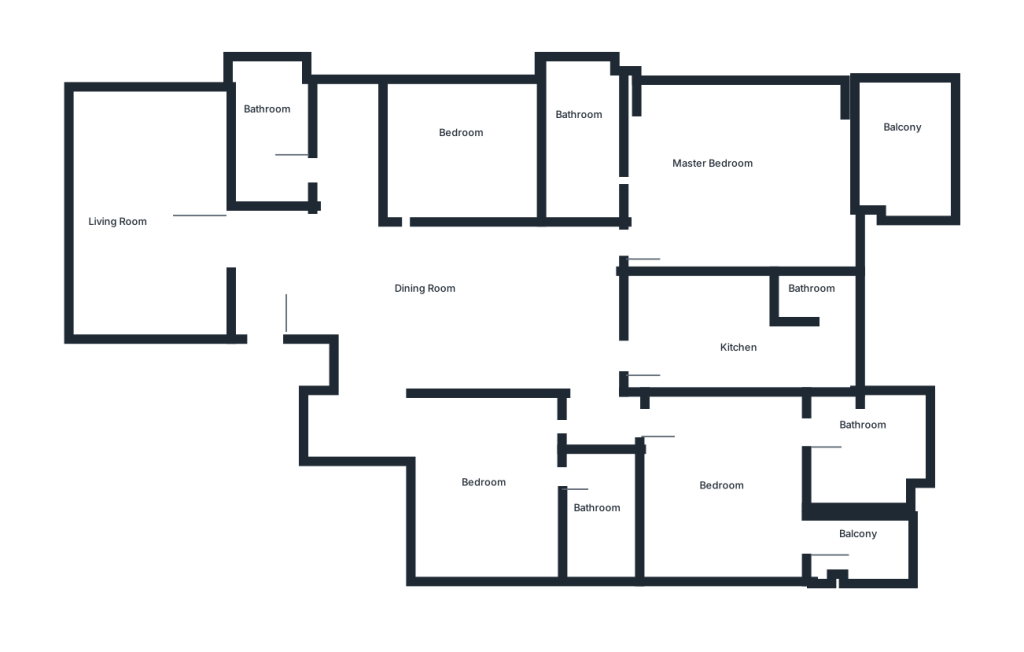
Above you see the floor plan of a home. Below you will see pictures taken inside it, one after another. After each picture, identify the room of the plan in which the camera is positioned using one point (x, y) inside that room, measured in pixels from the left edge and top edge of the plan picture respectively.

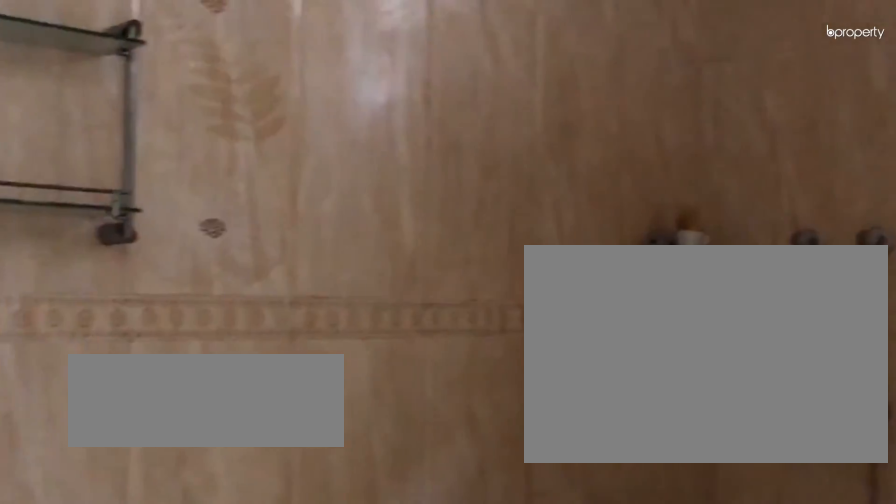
(573, 137)
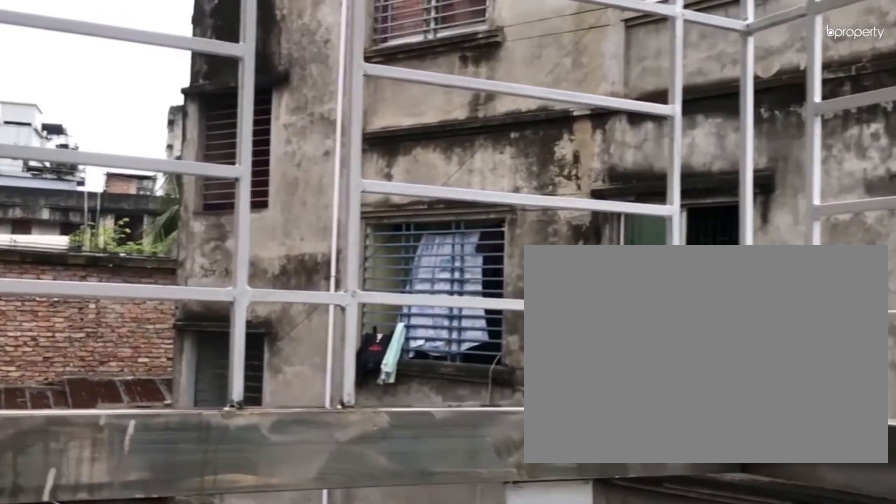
(904, 150)
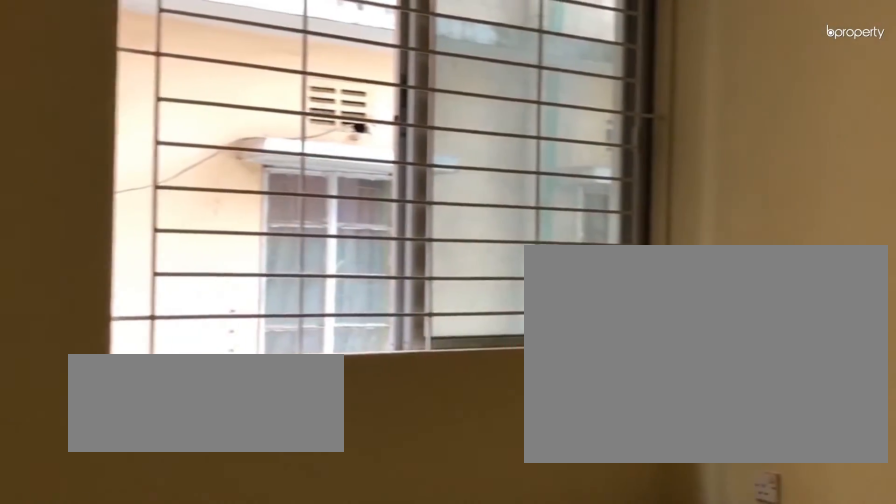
(470, 149)
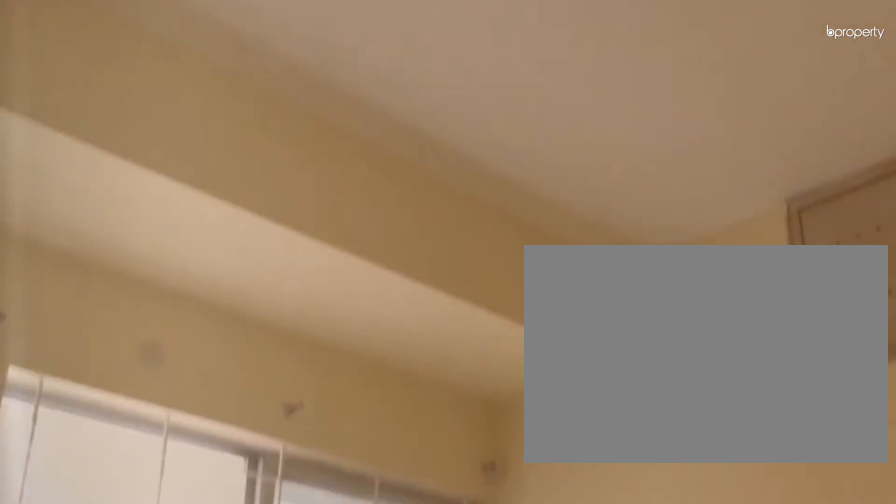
(470, 149)
